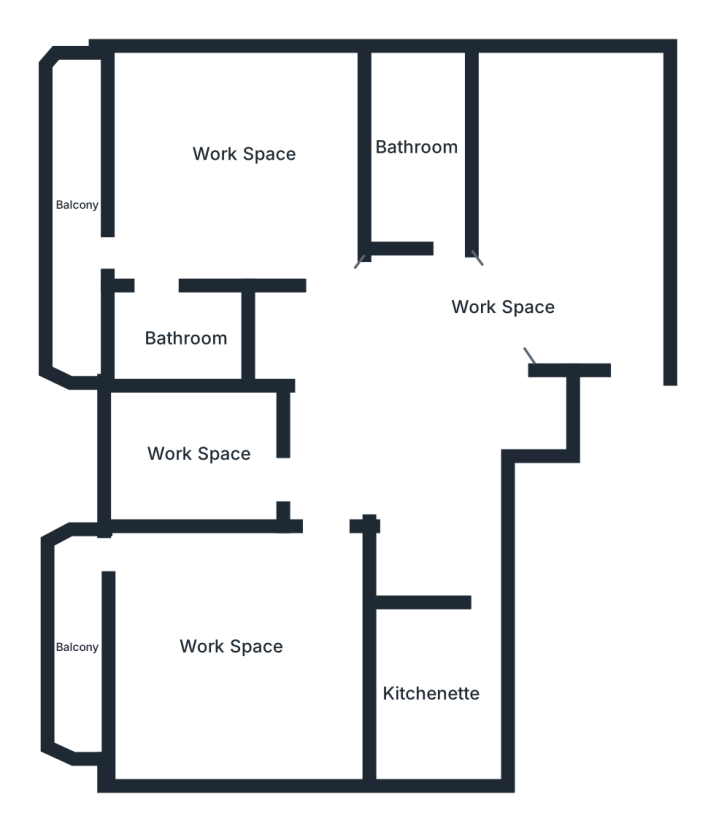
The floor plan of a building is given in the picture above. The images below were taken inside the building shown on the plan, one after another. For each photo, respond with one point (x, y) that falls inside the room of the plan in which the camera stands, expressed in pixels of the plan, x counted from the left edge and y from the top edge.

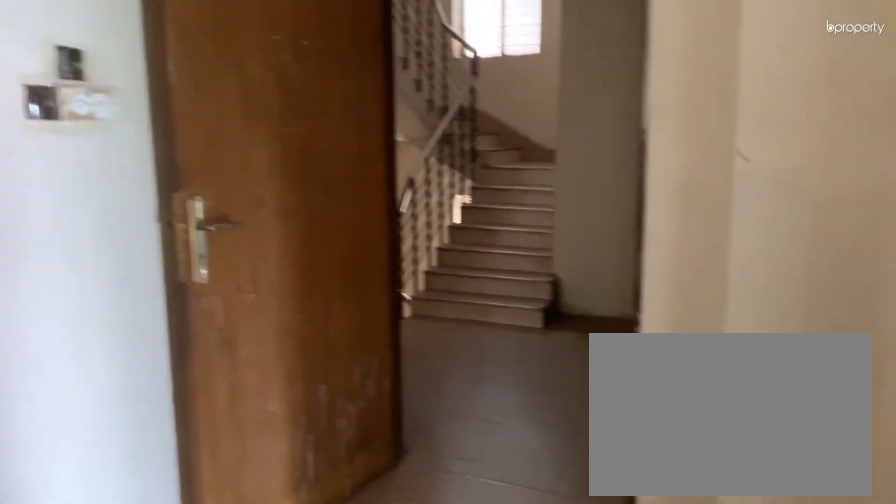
(510, 305)
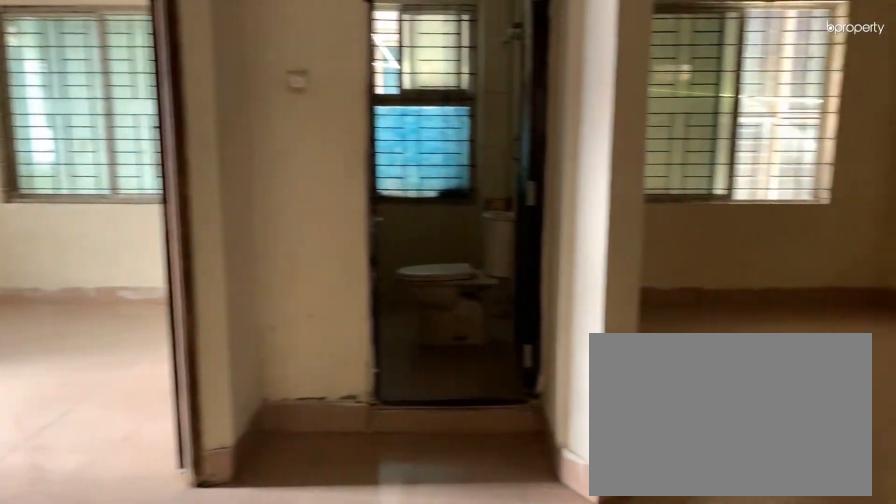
(510, 305)
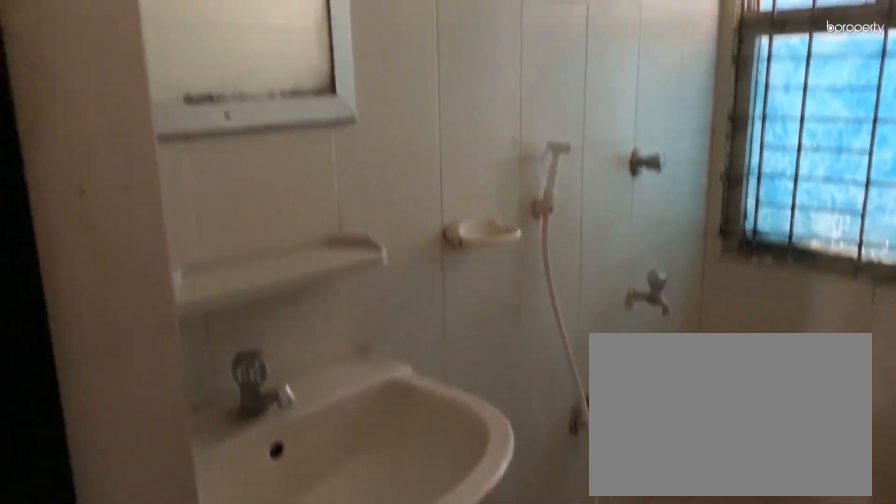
(416, 148)
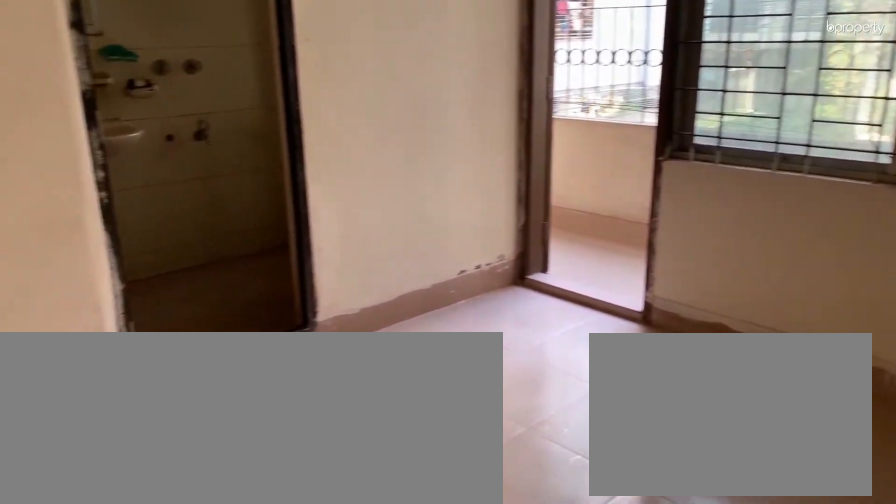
(241, 153)
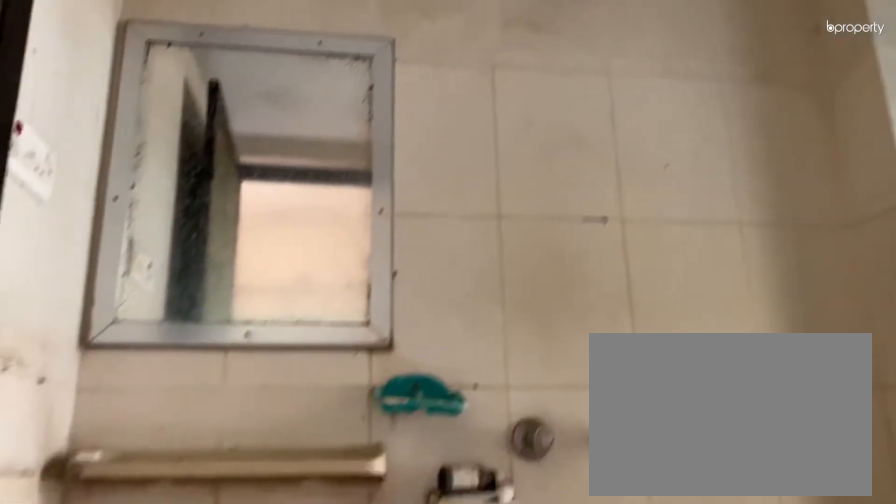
(187, 338)
